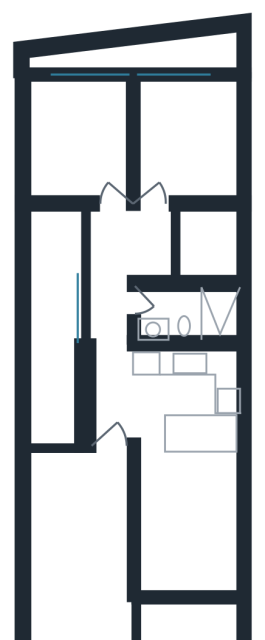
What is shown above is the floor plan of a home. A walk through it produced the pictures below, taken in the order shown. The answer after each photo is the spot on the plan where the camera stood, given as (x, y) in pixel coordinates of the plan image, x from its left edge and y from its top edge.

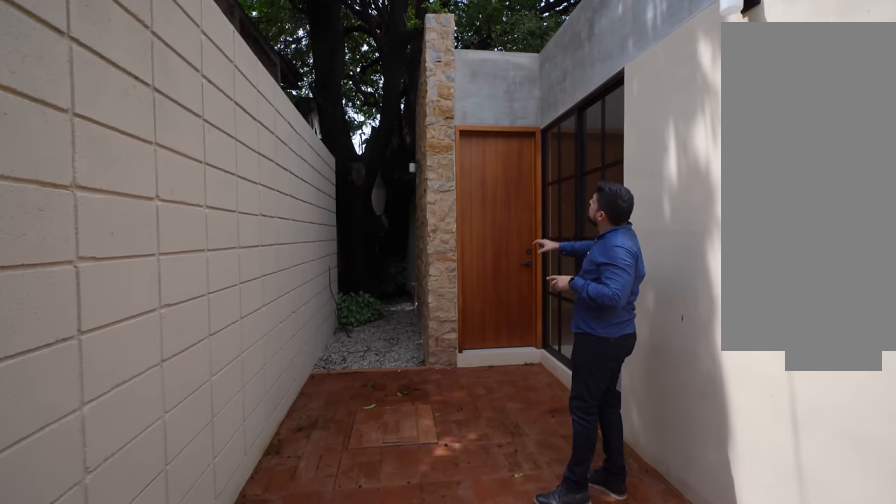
(69, 517)
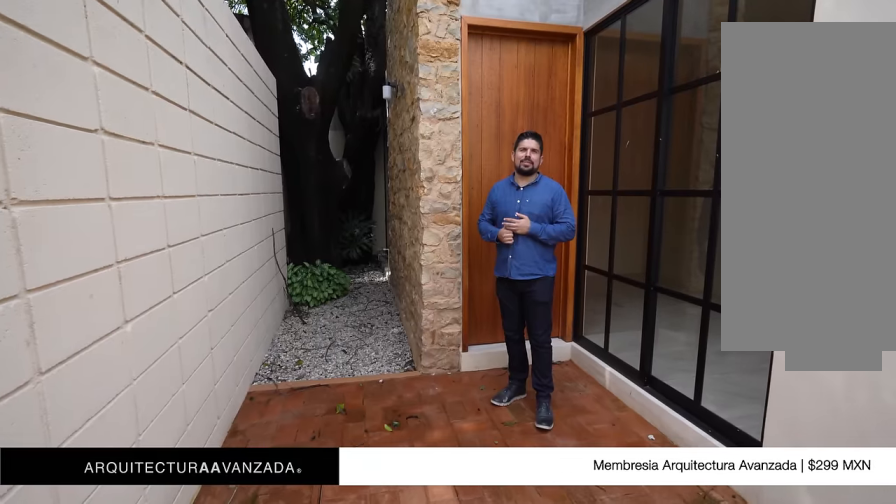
(75, 552)
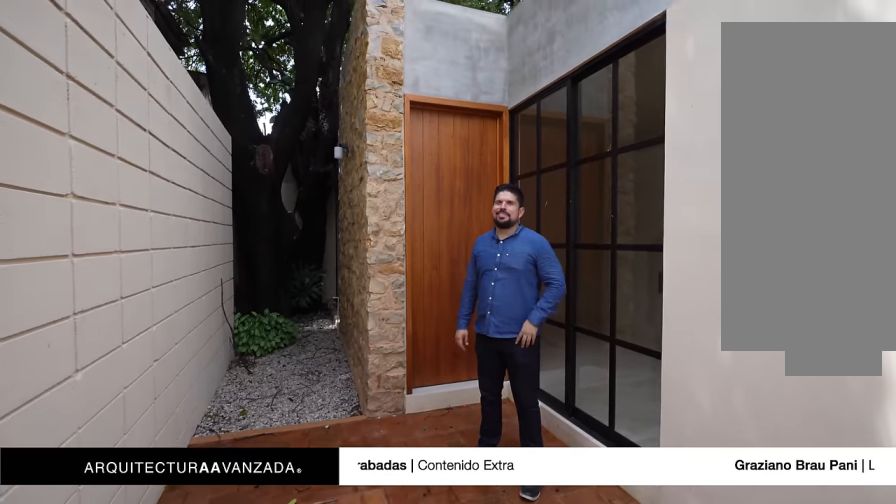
(75, 552)
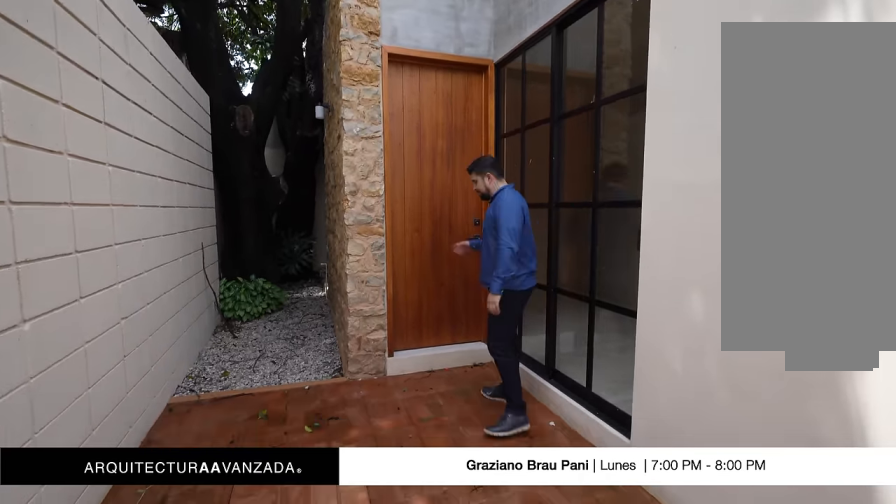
(75, 552)
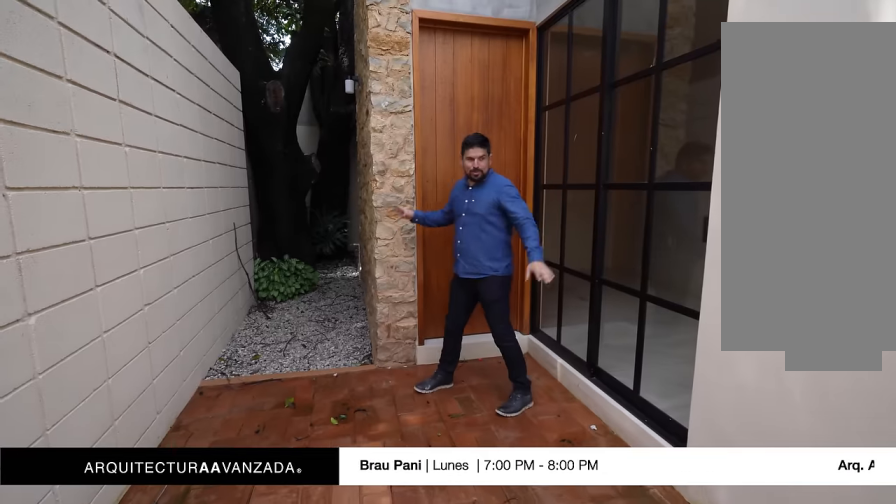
(76, 553)
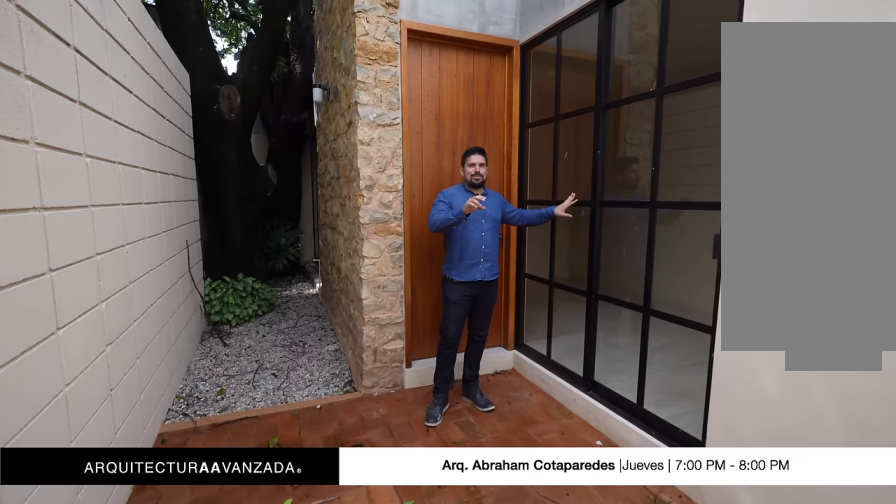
(75, 552)
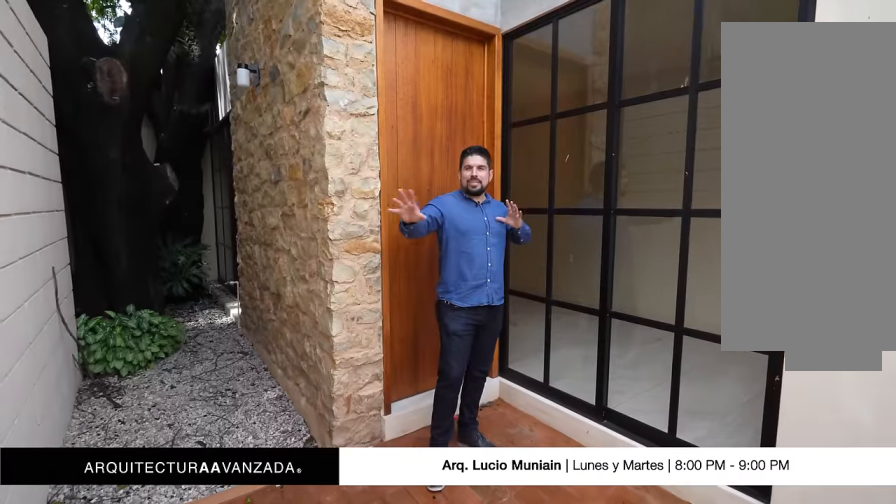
(74, 552)
